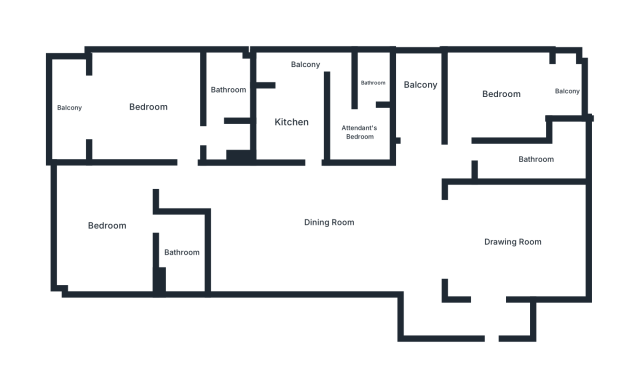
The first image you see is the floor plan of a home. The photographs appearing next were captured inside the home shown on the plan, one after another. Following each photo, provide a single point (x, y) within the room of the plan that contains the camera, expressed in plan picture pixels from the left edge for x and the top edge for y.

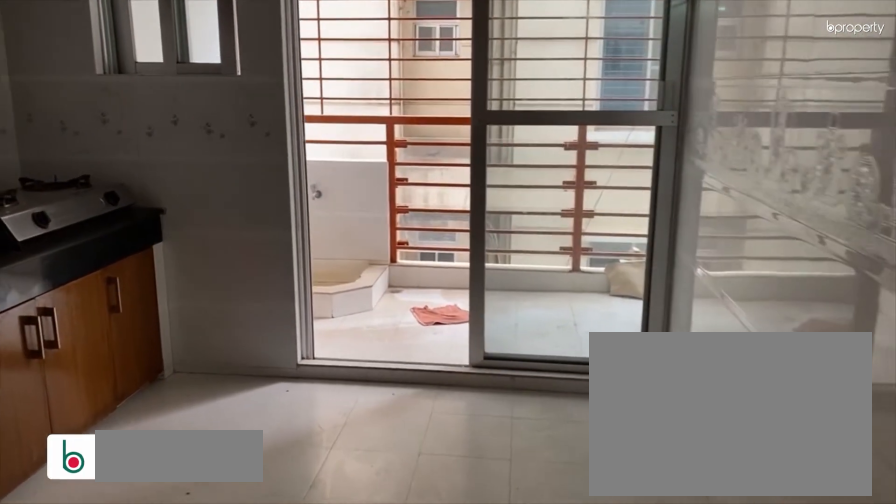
(290, 123)
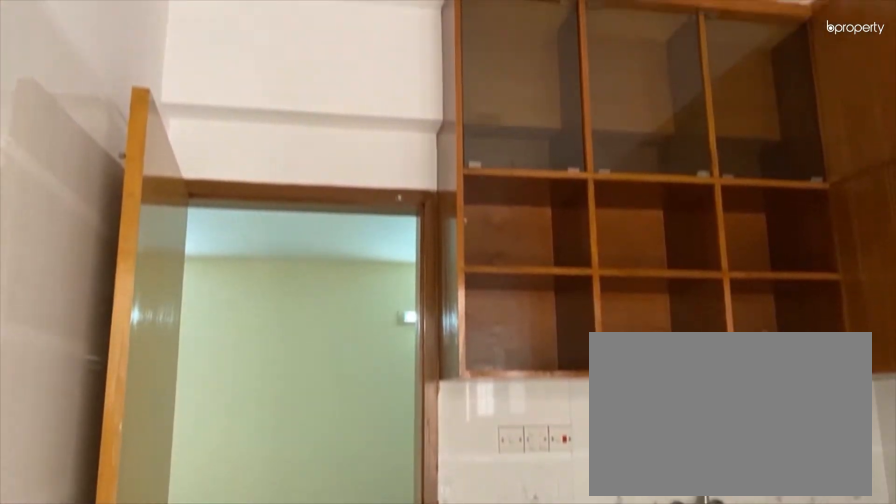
(290, 122)
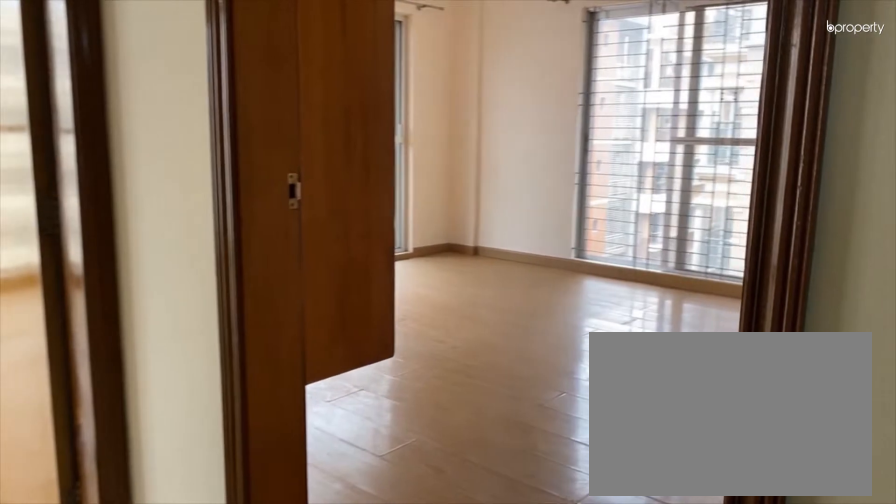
(197, 177)
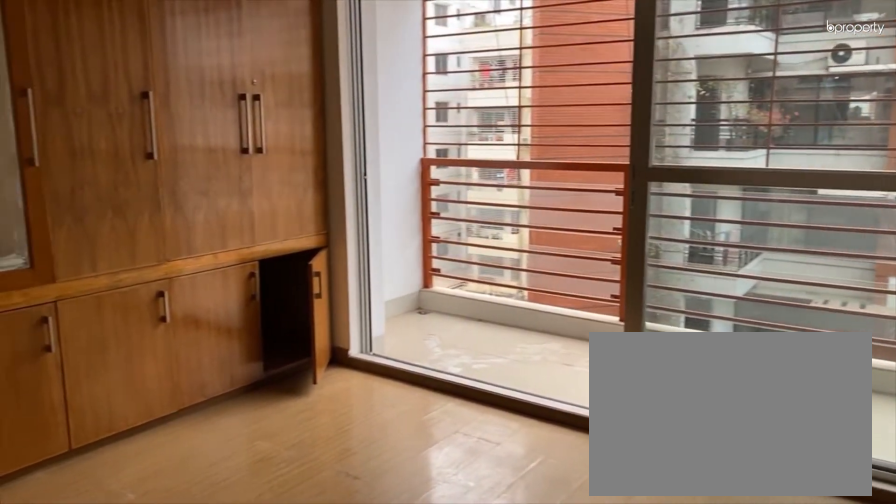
(148, 106)
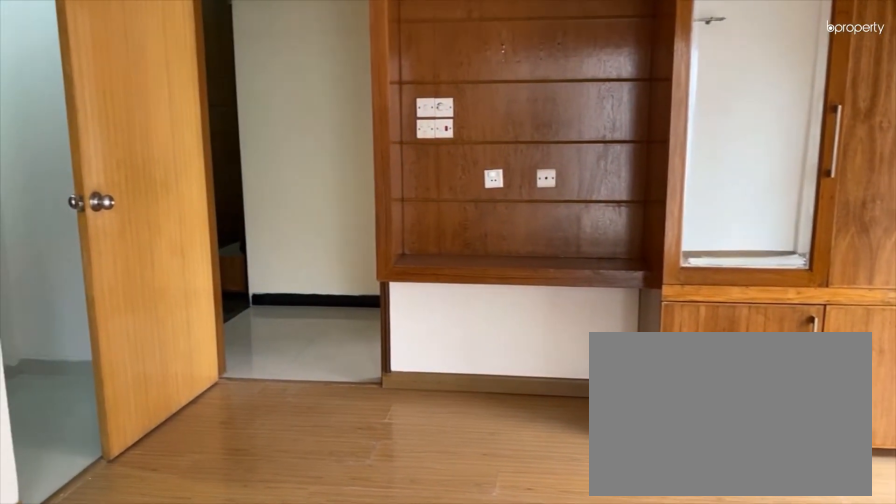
(148, 106)
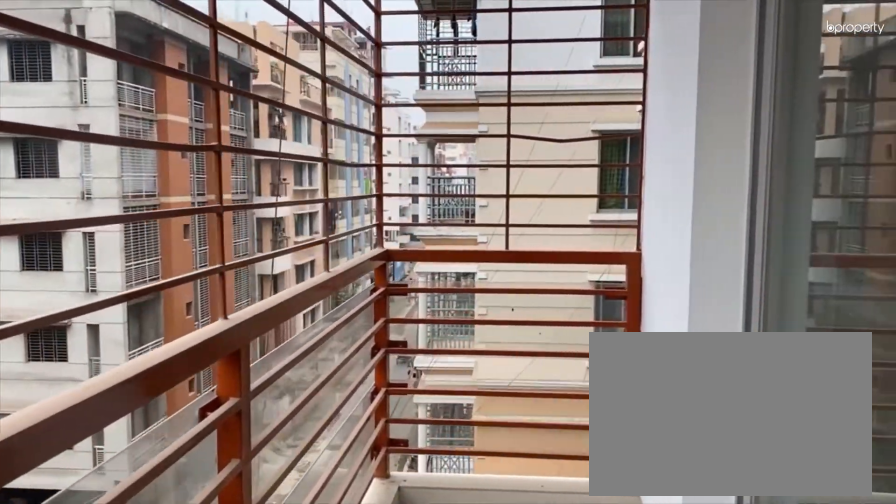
(68, 106)
